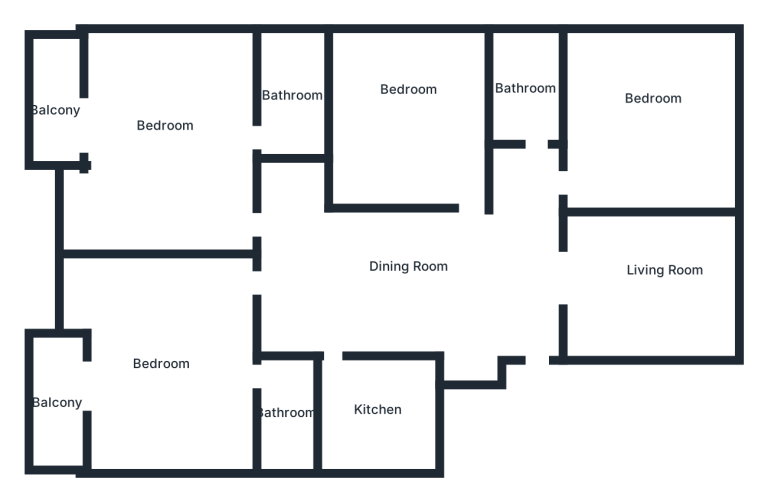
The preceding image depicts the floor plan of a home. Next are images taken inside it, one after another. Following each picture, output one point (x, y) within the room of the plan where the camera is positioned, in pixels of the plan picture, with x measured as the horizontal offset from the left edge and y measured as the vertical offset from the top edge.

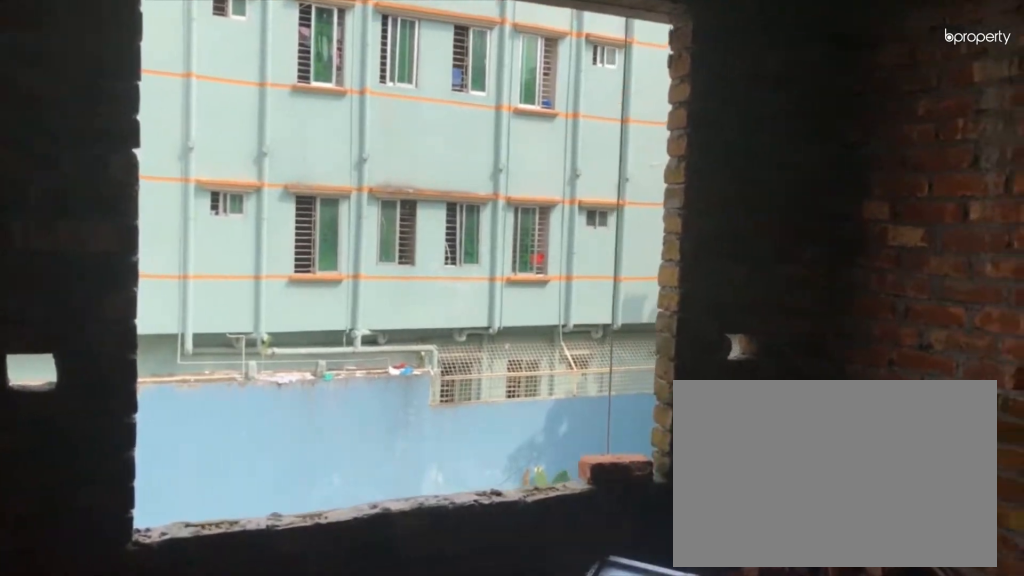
(169, 125)
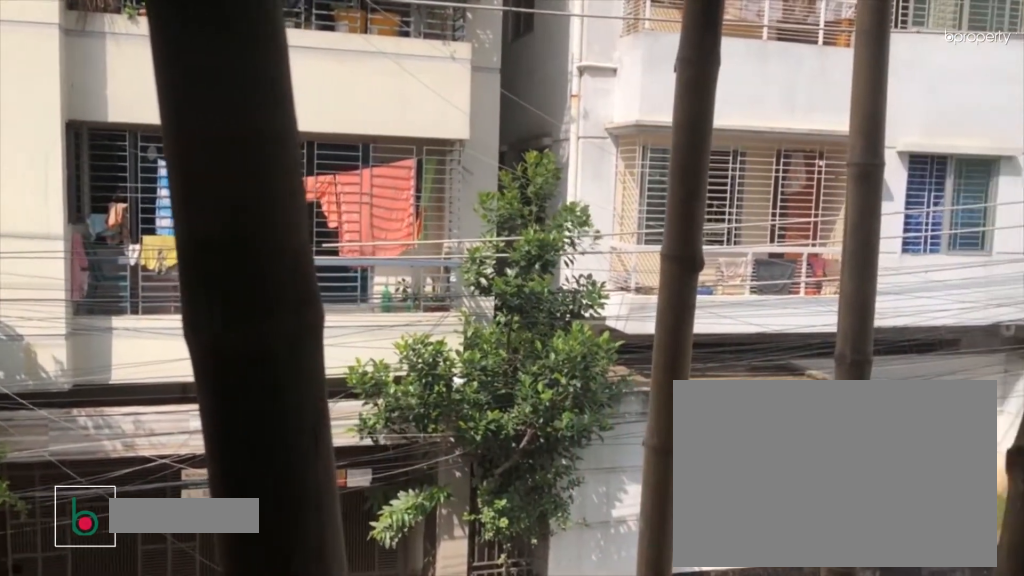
(60, 100)
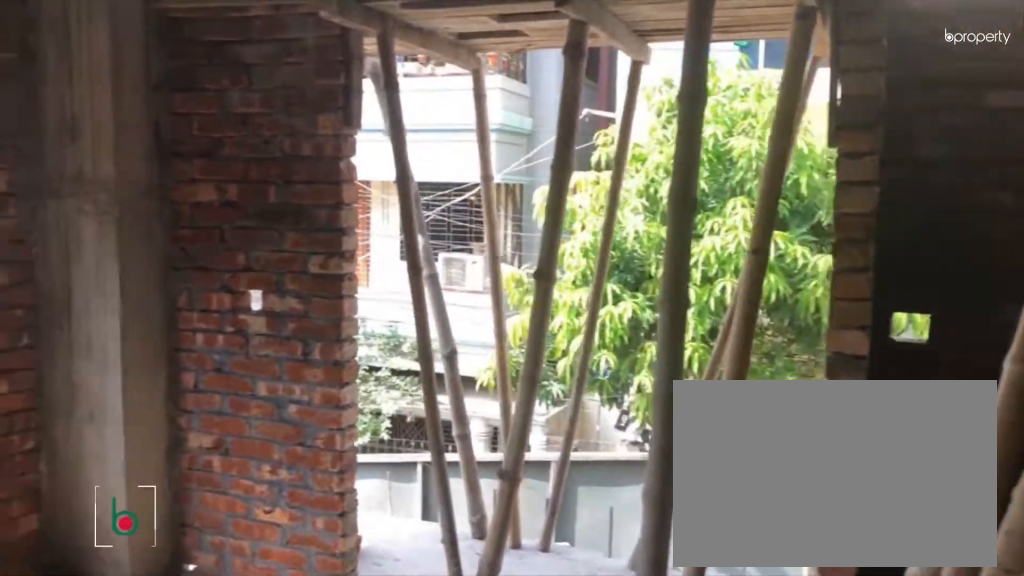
(159, 355)
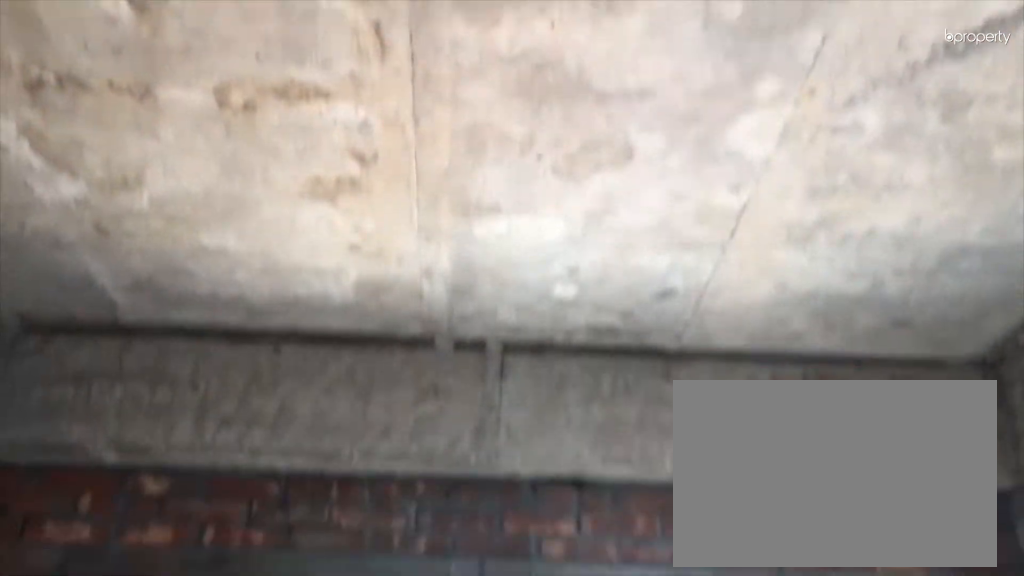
(157, 357)
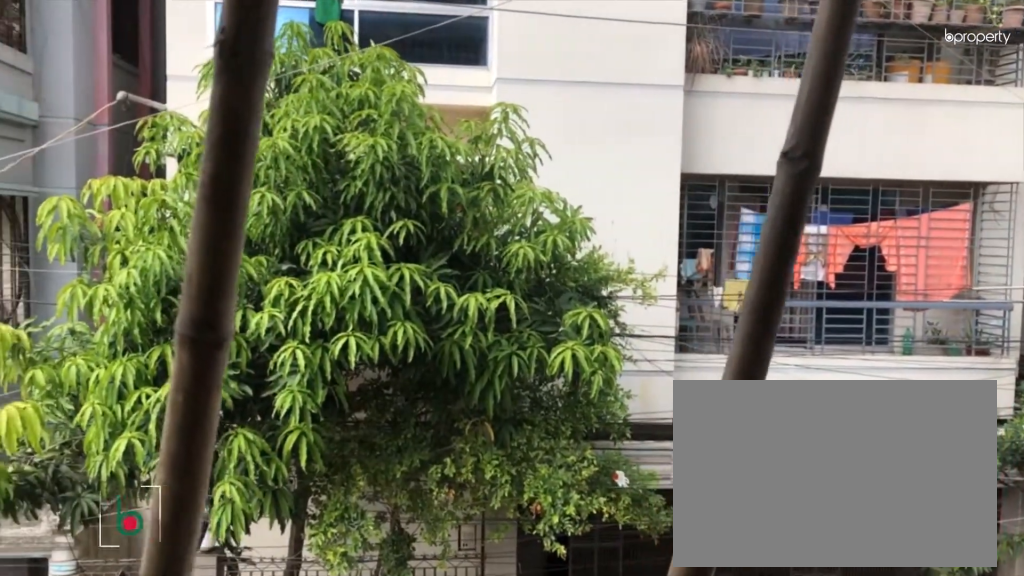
(56, 396)
